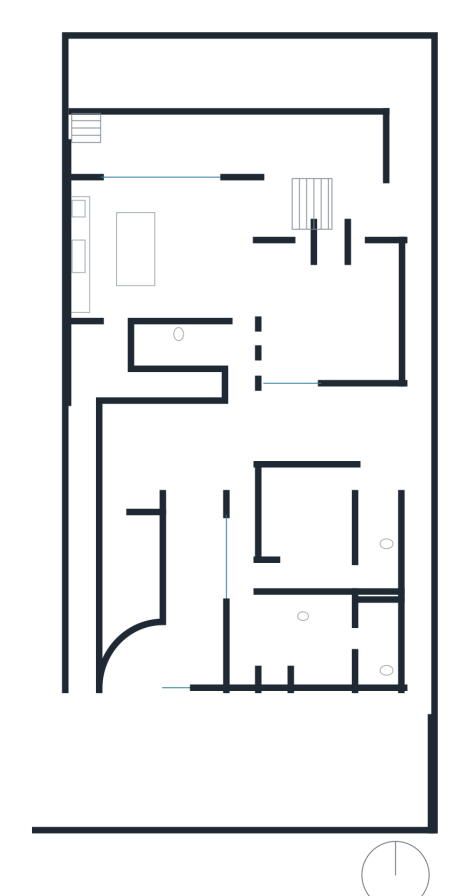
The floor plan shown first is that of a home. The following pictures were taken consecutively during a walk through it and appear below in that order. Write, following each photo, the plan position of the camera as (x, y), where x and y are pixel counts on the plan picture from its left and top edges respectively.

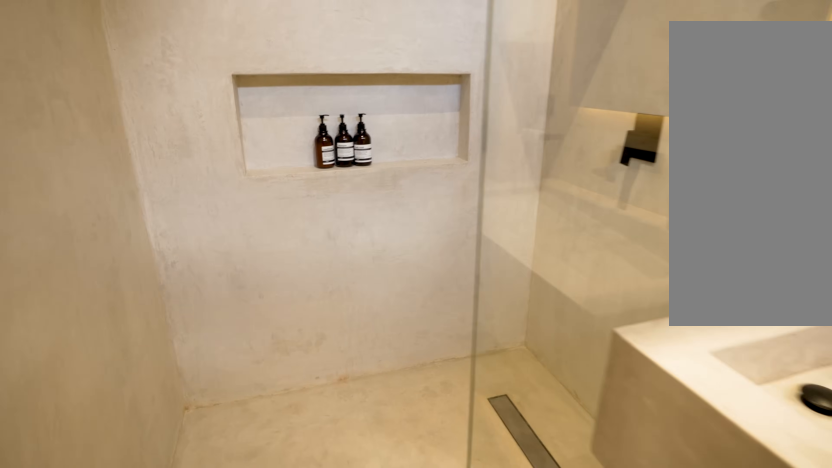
(369, 654)
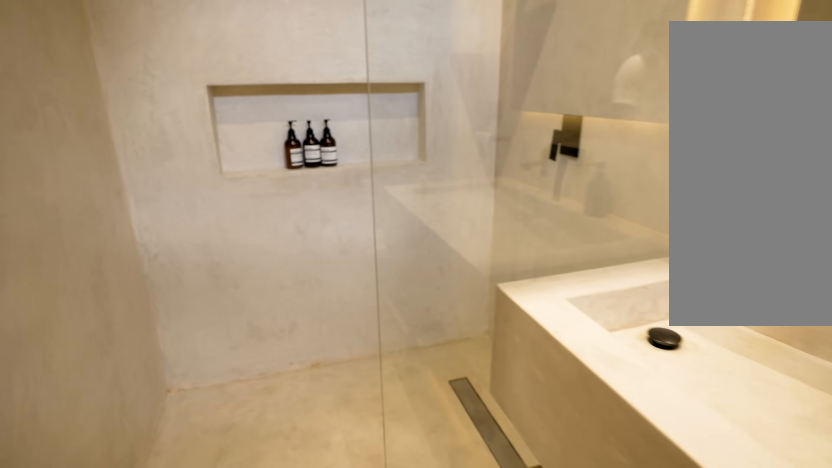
(368, 647)
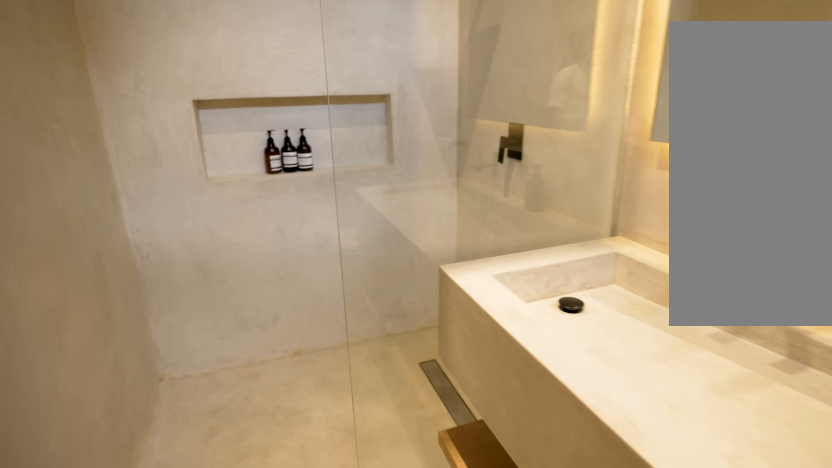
(370, 644)
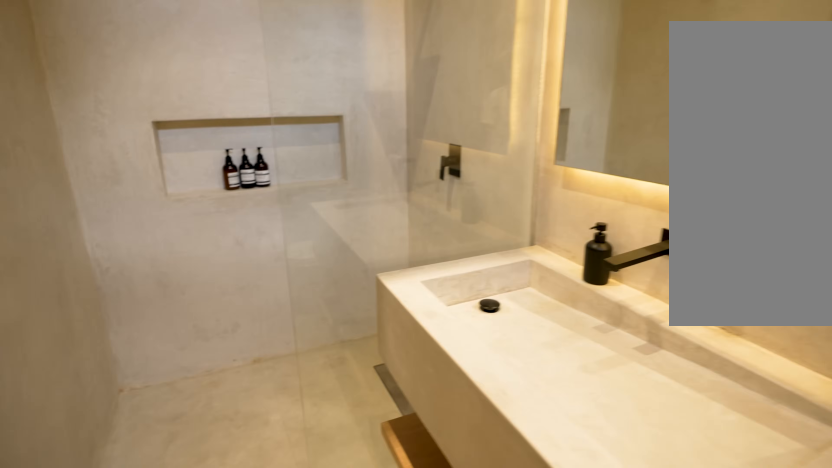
(371, 644)
